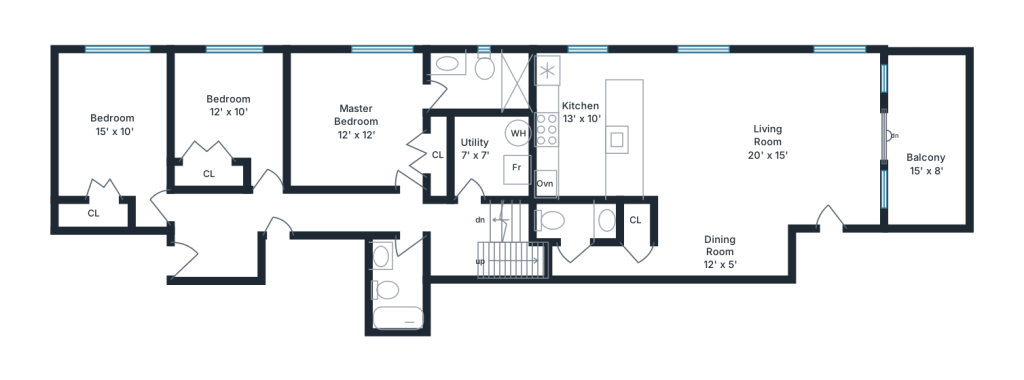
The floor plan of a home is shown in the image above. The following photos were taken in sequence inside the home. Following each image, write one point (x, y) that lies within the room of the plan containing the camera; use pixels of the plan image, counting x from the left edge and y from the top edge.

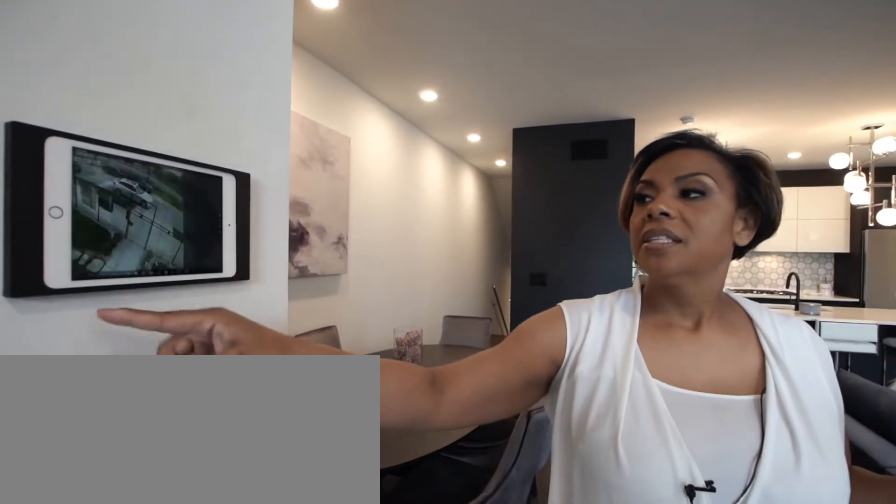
(723, 163)
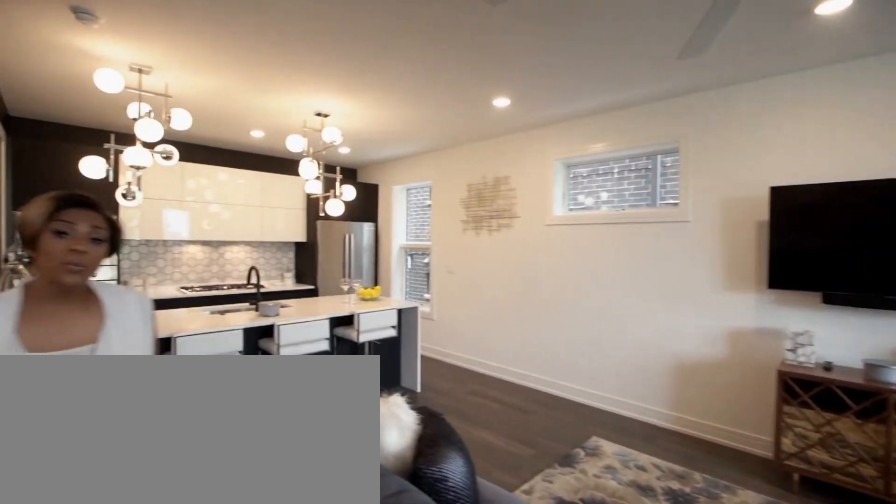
(721, 157)
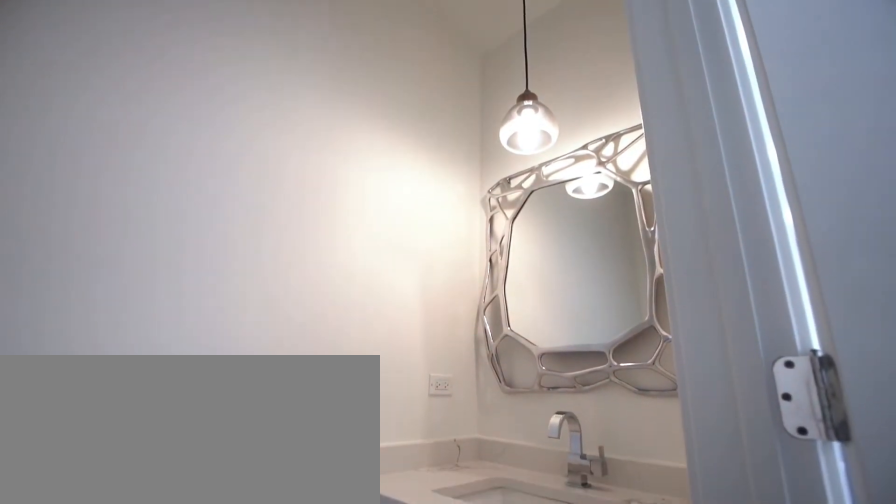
(570, 225)
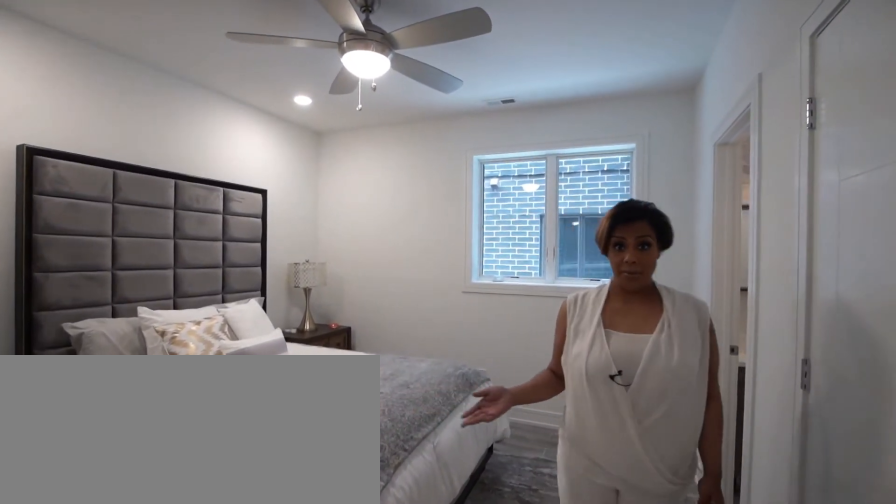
(354, 118)
